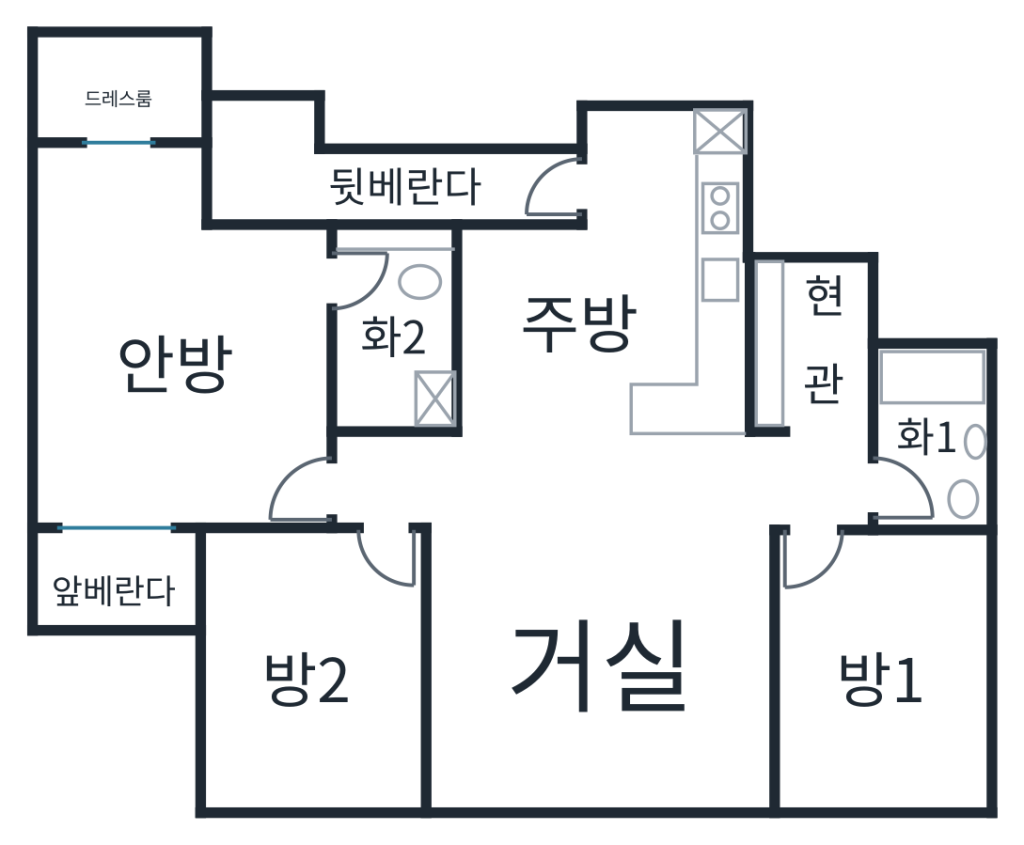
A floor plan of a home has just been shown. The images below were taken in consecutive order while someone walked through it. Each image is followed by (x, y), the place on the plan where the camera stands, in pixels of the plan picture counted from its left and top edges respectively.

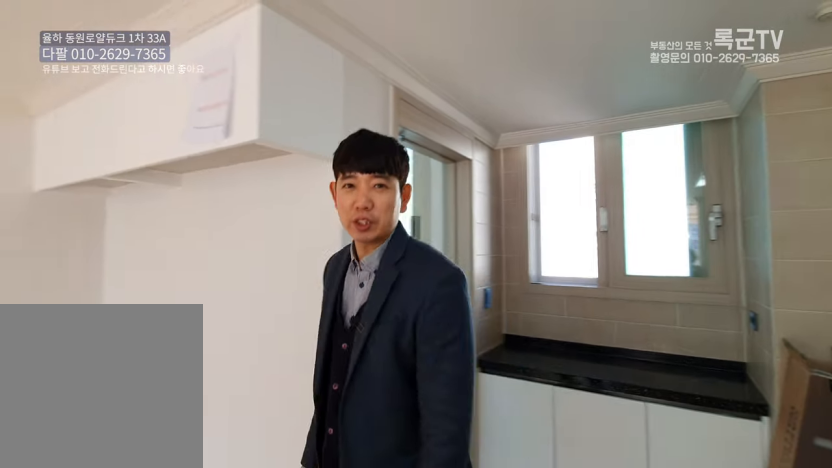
(602, 249)
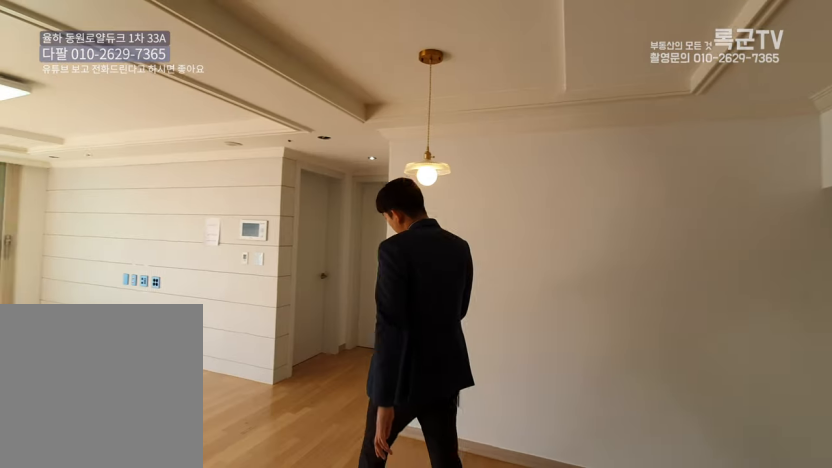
(530, 380)
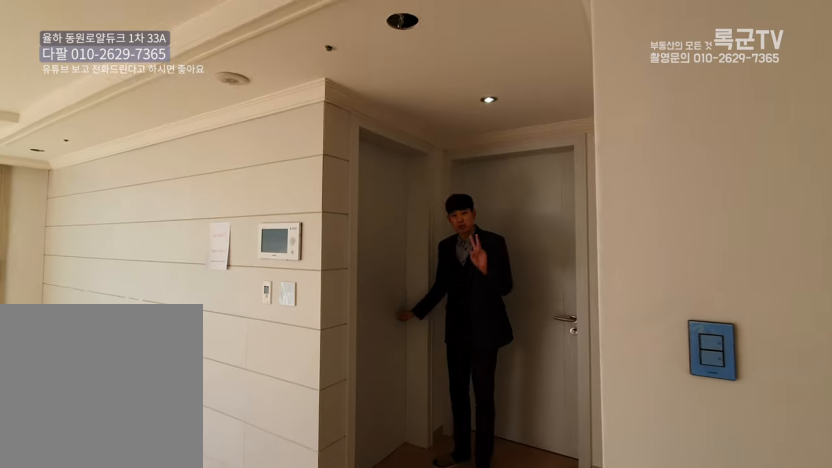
(390, 496)
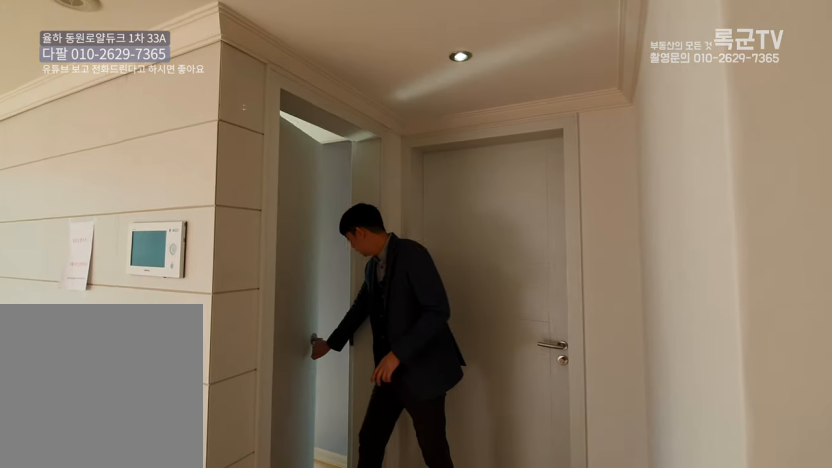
(389, 496)
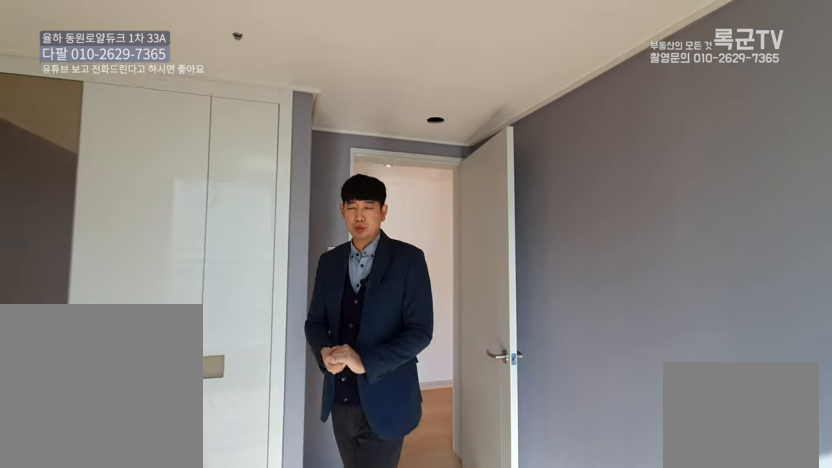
(305, 674)
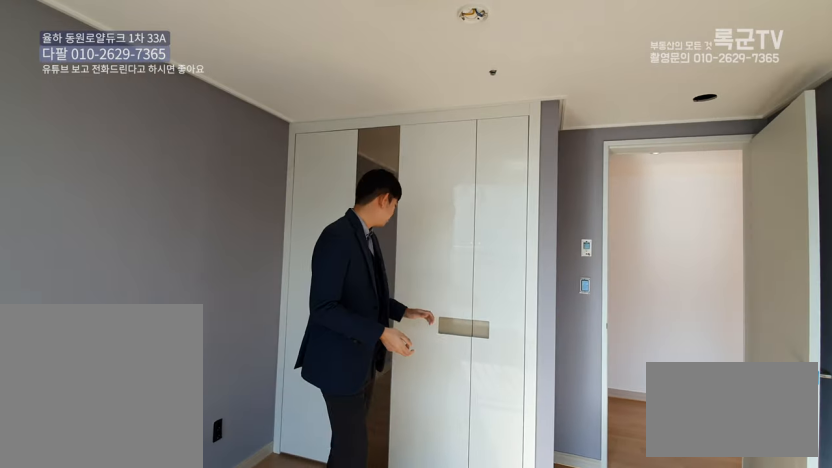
(305, 674)
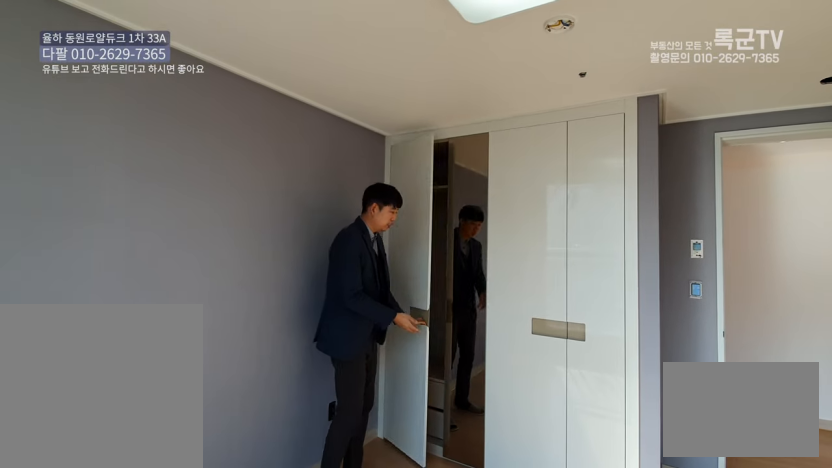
(306, 674)
